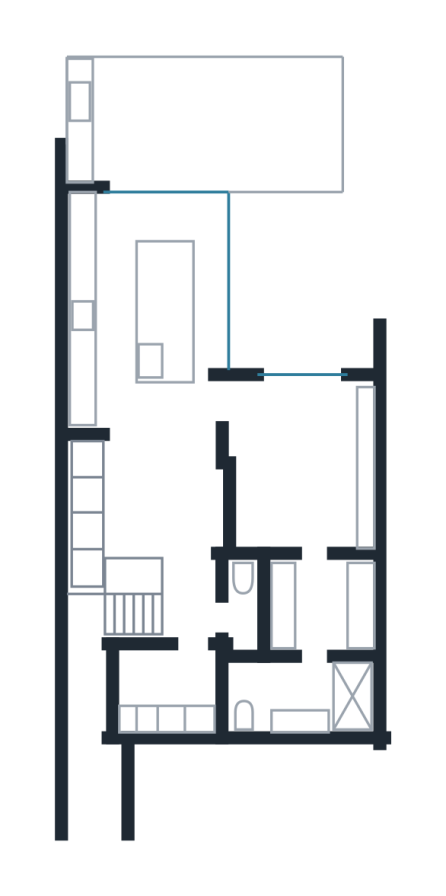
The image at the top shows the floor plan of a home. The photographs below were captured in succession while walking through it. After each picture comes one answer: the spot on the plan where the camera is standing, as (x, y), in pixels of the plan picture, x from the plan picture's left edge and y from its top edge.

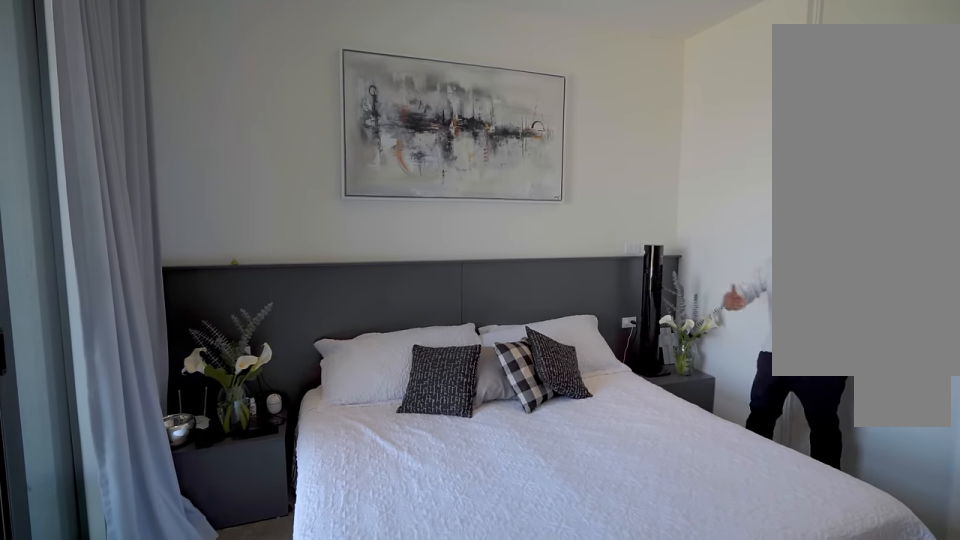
(303, 406)
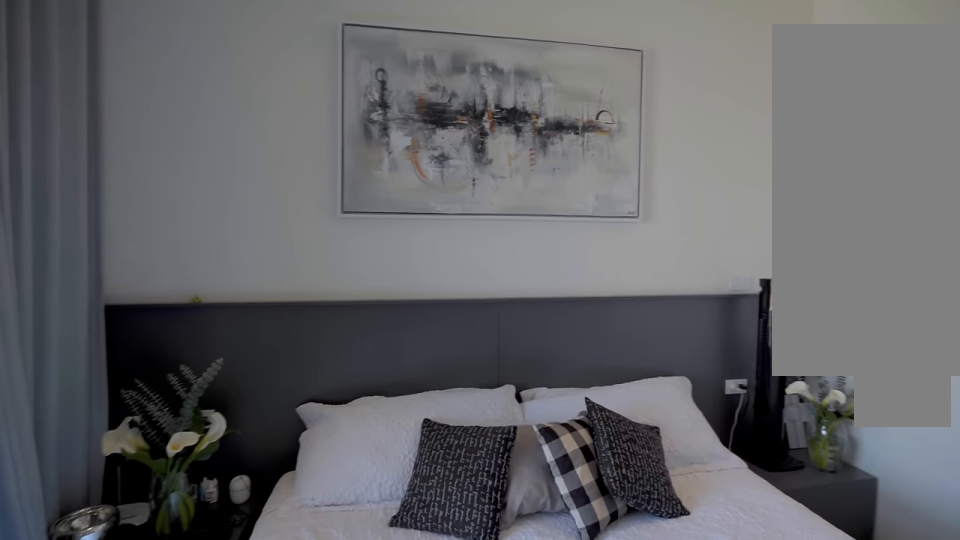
(295, 400)
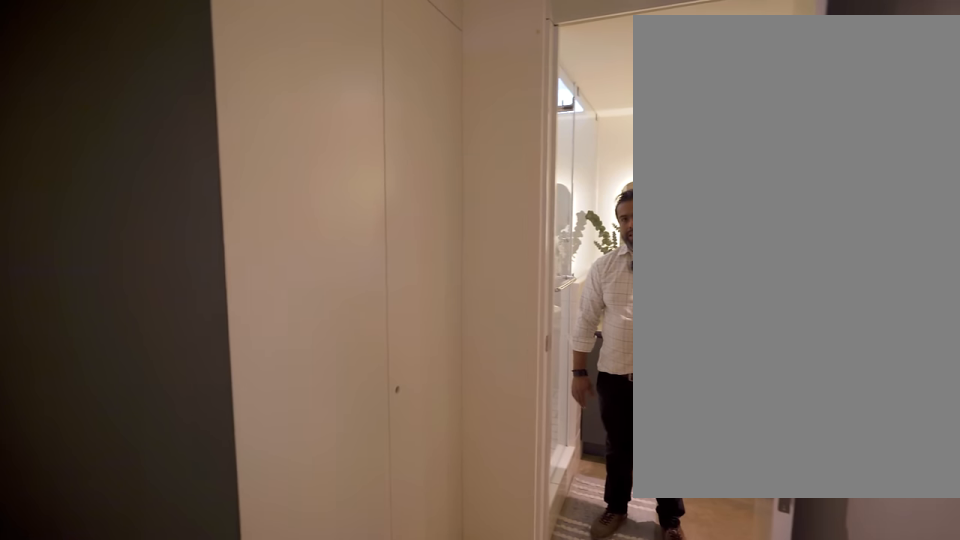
(311, 577)
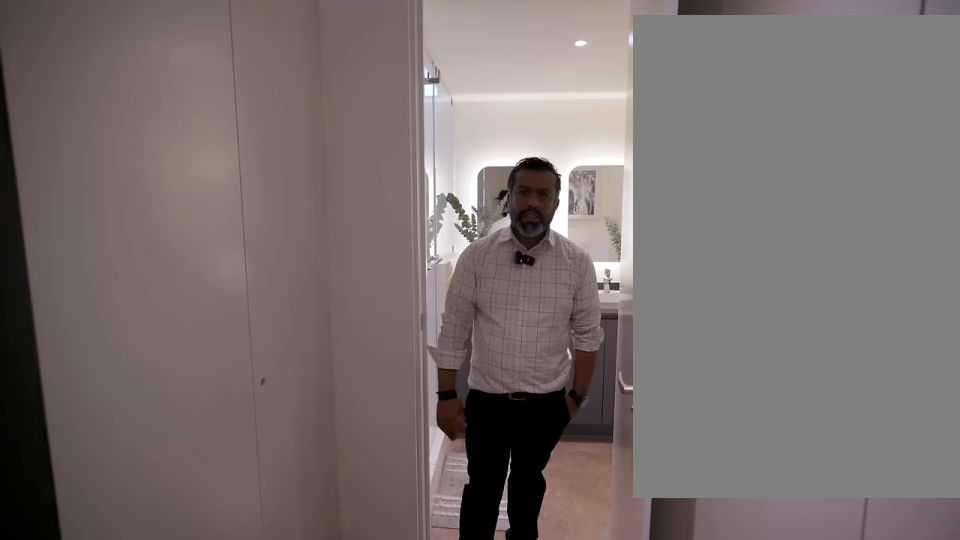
(314, 583)
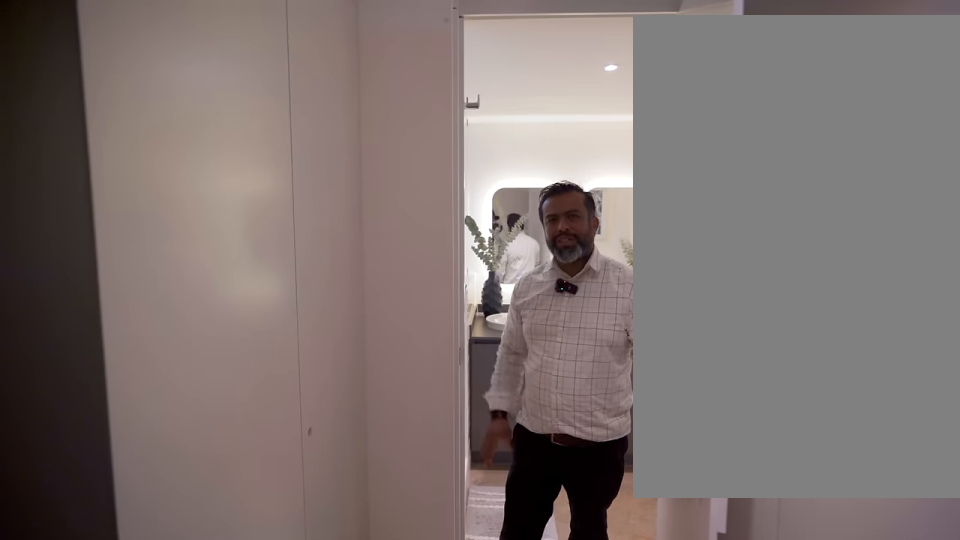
(314, 583)
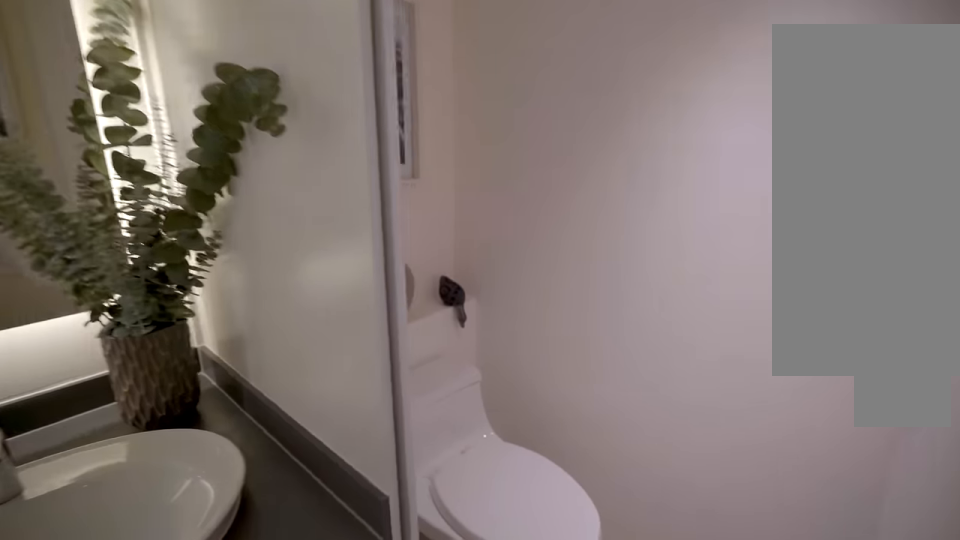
(307, 677)
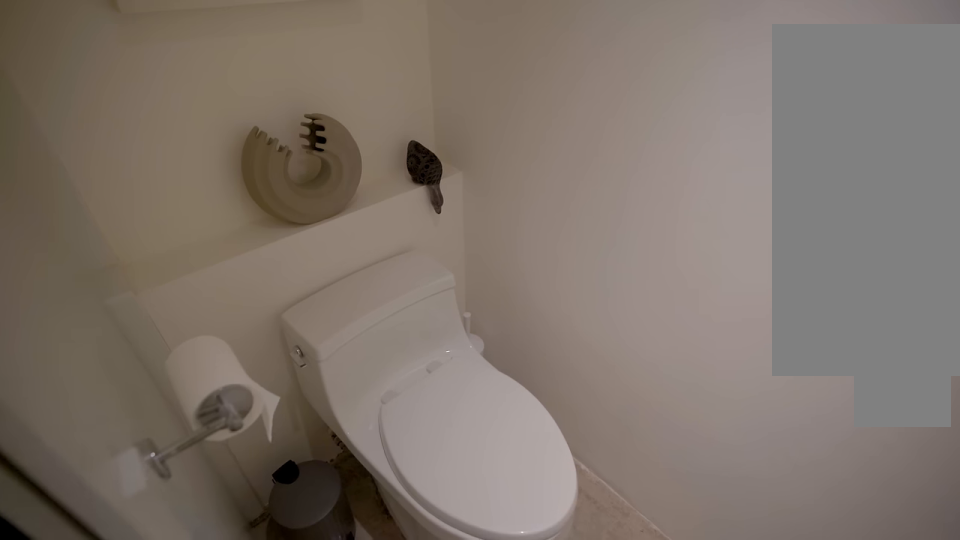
(307, 676)
